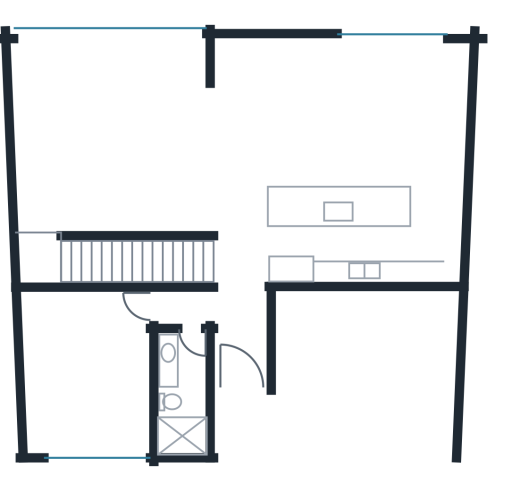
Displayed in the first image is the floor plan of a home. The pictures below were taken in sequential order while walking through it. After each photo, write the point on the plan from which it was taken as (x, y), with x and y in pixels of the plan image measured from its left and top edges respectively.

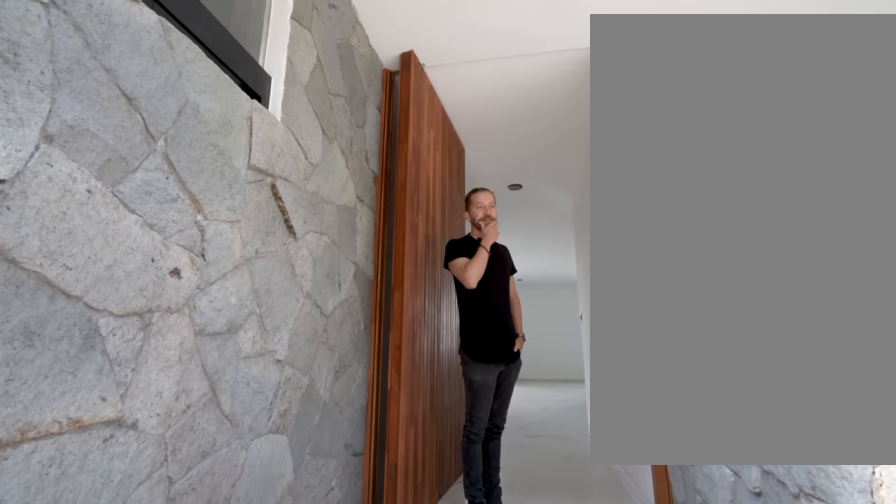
(250, 415)
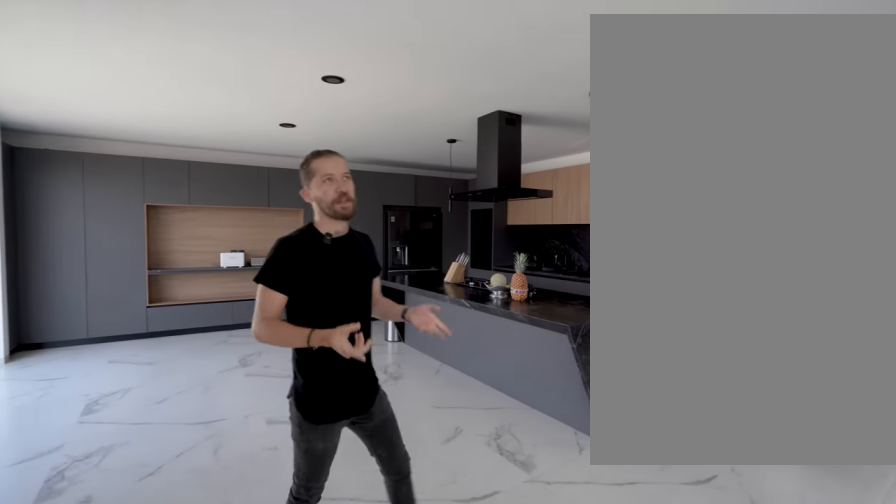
(232, 101)
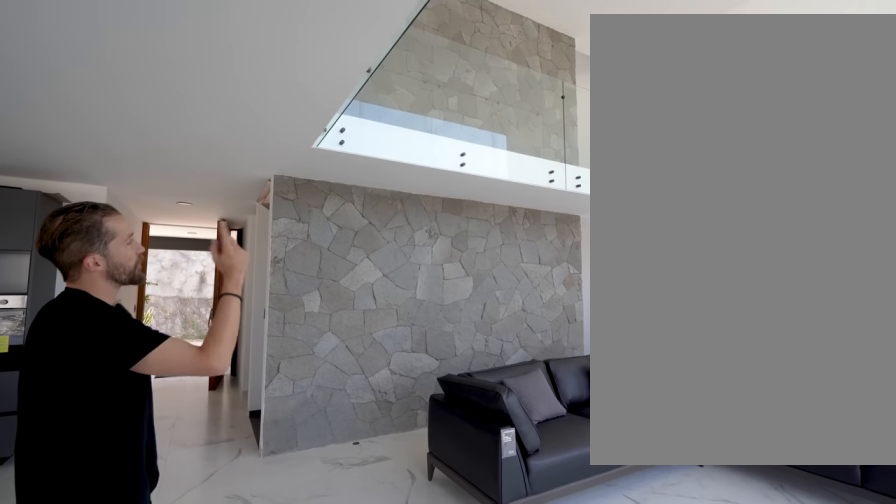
(264, 97)
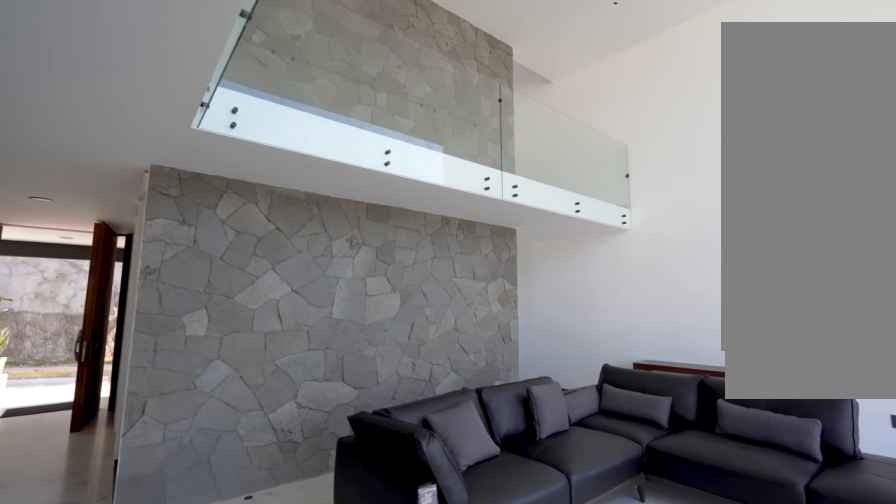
(282, 91)
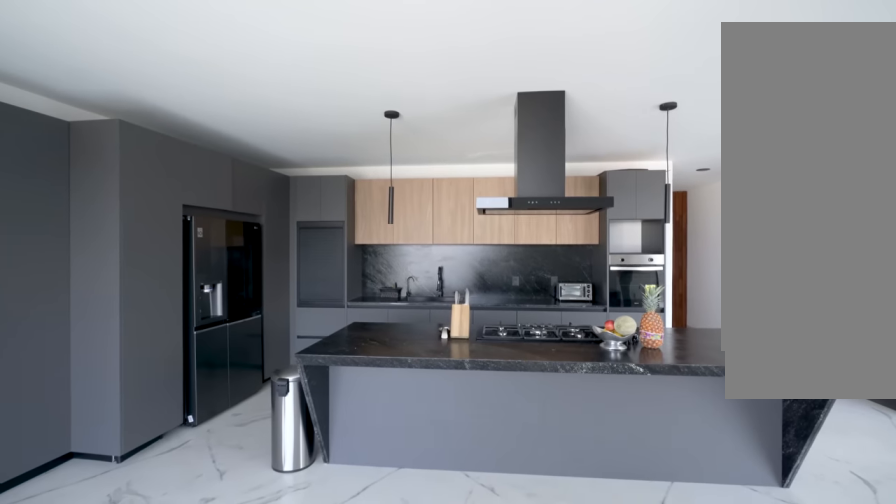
(330, 152)
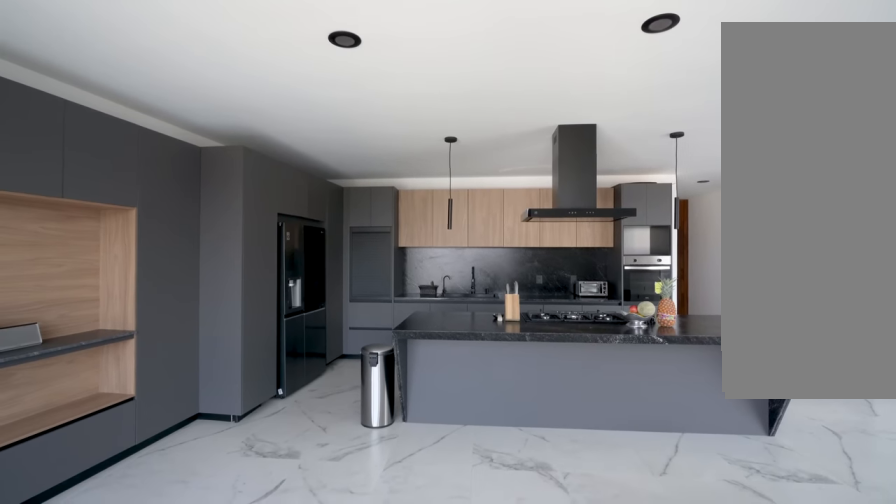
(374, 114)
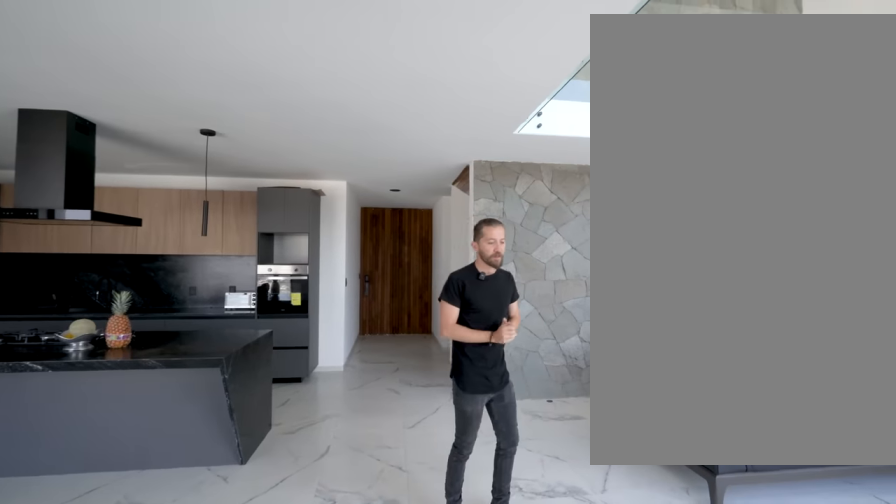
(255, 60)
